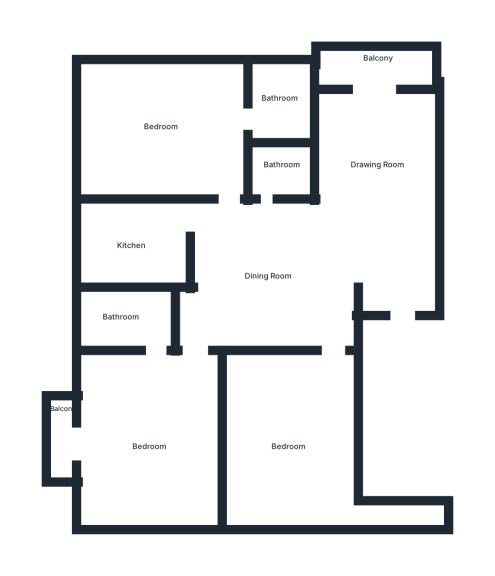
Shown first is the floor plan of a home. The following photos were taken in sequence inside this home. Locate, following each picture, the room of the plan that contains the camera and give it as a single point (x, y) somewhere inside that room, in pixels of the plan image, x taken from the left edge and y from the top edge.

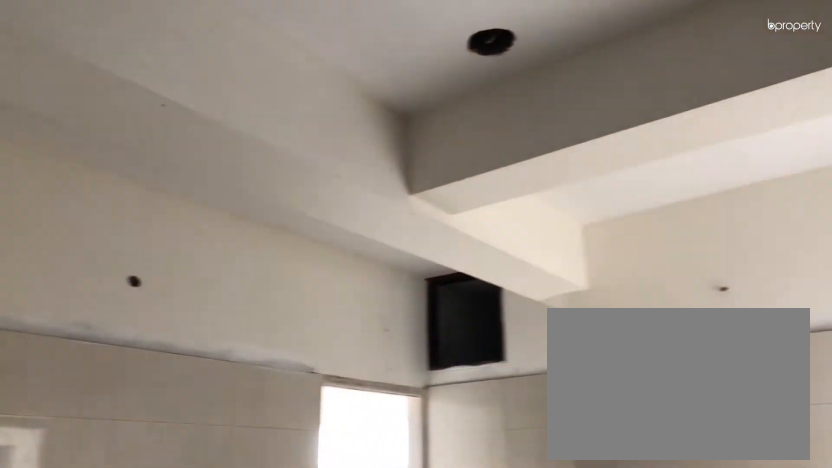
(268, 277)
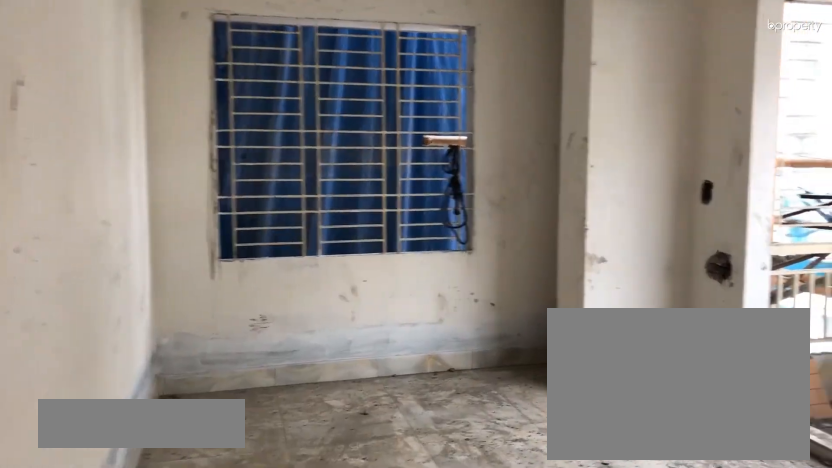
(152, 442)
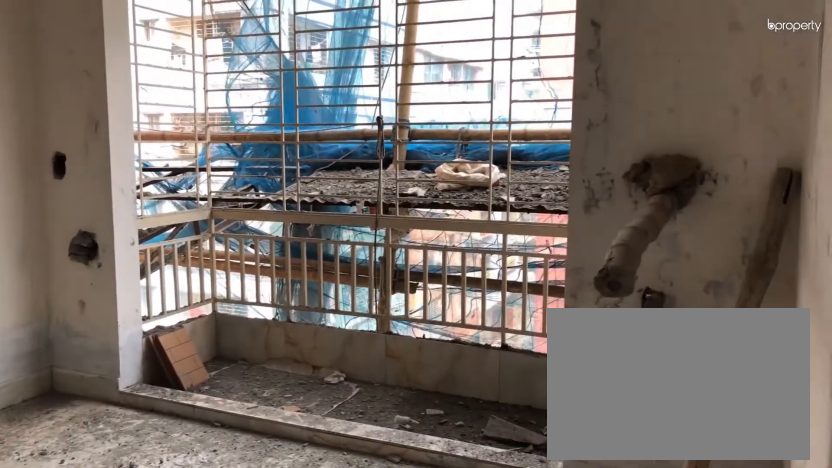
(151, 441)
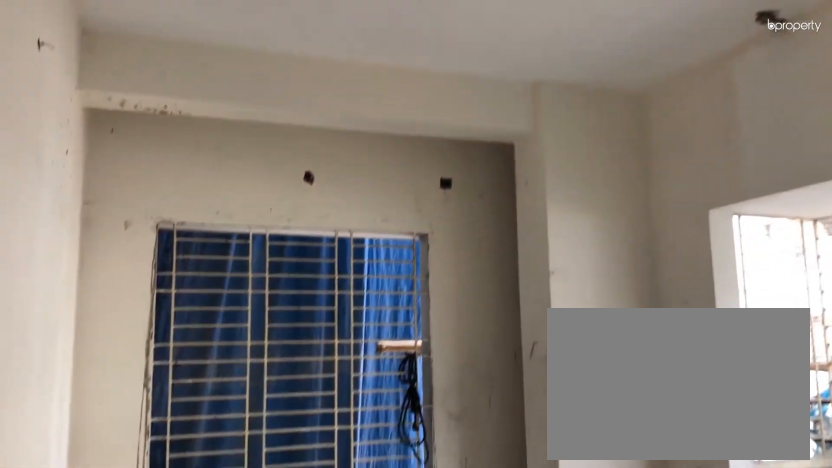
(151, 441)
